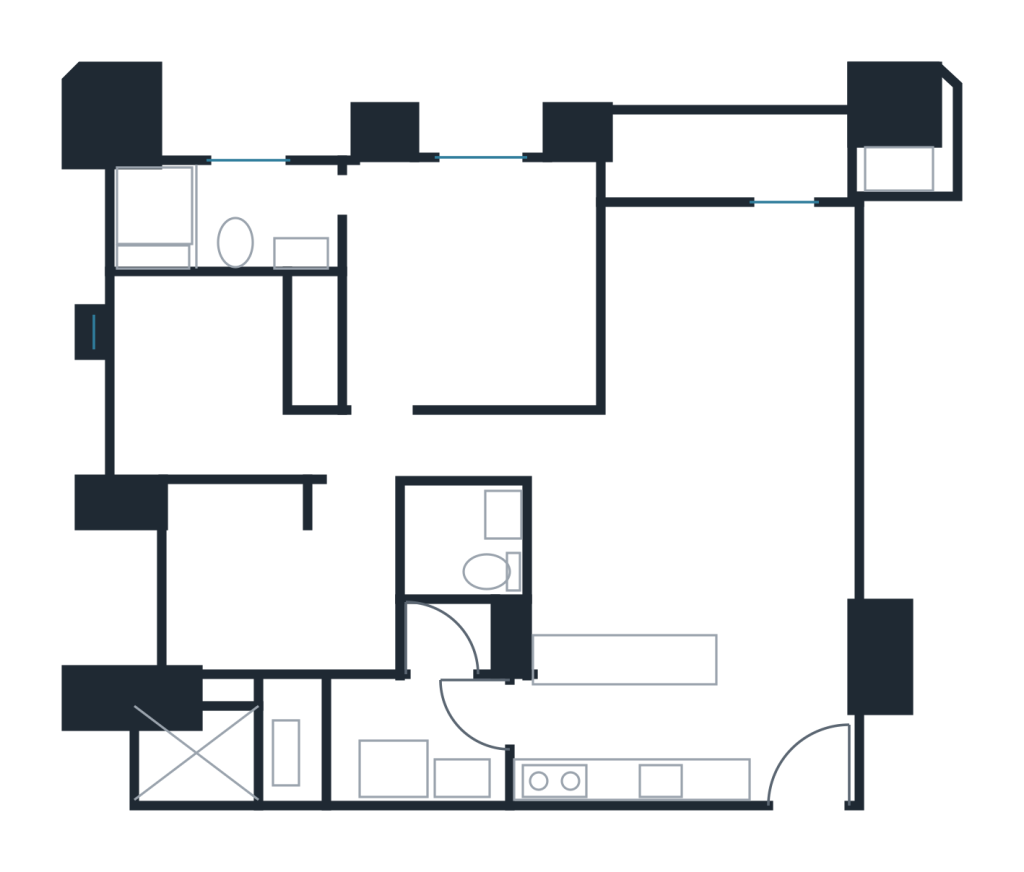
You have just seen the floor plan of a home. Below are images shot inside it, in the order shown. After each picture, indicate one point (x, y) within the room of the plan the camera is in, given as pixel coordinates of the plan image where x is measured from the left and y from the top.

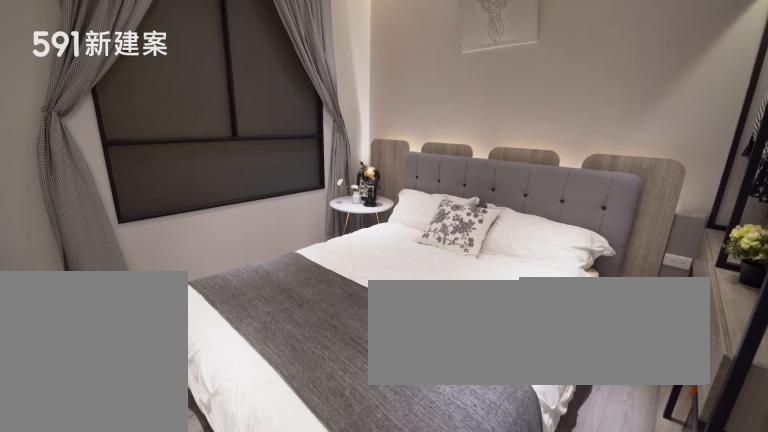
(475, 283)
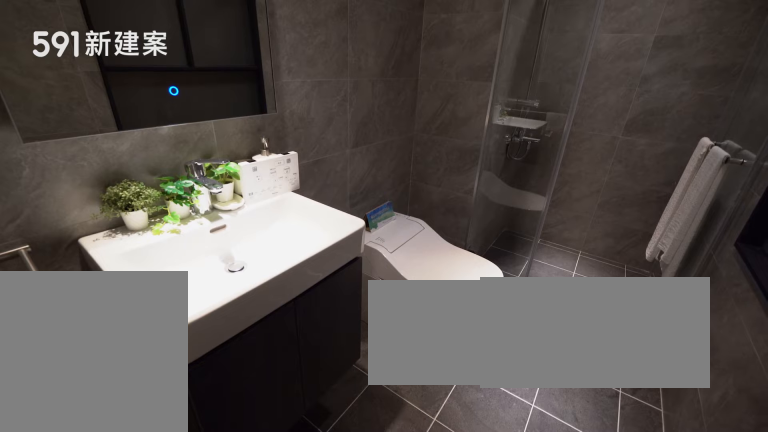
(225, 221)
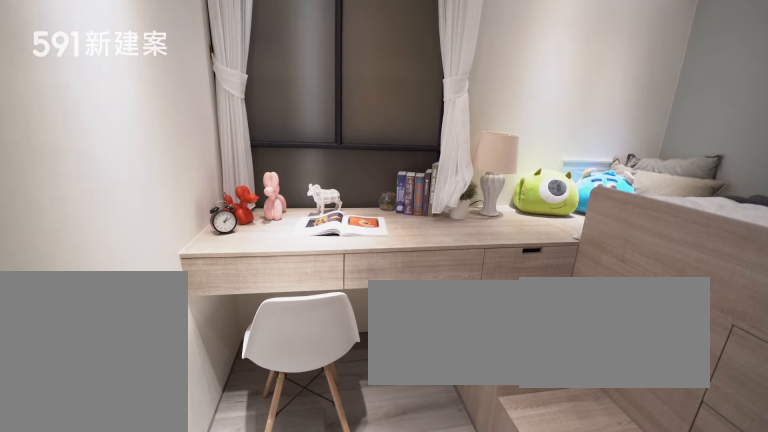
(225, 375)
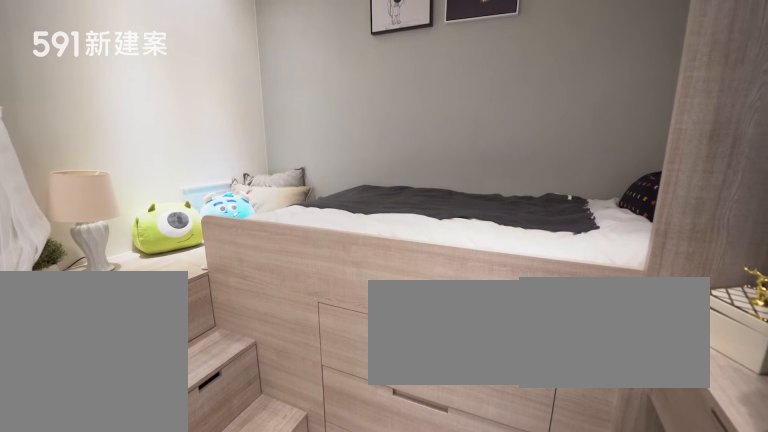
(225, 375)
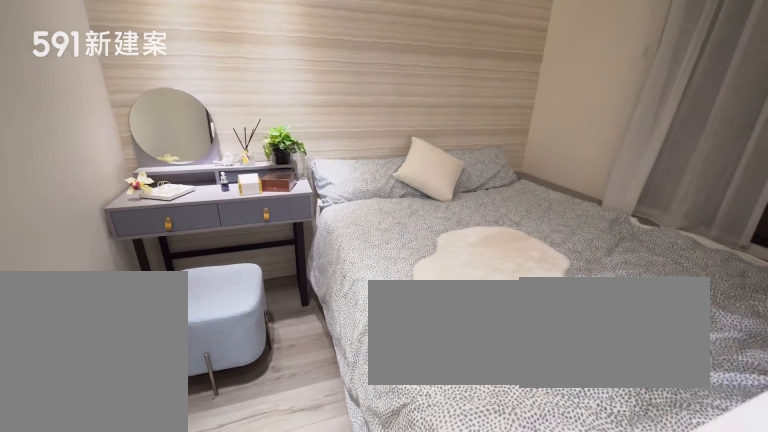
(279, 577)
